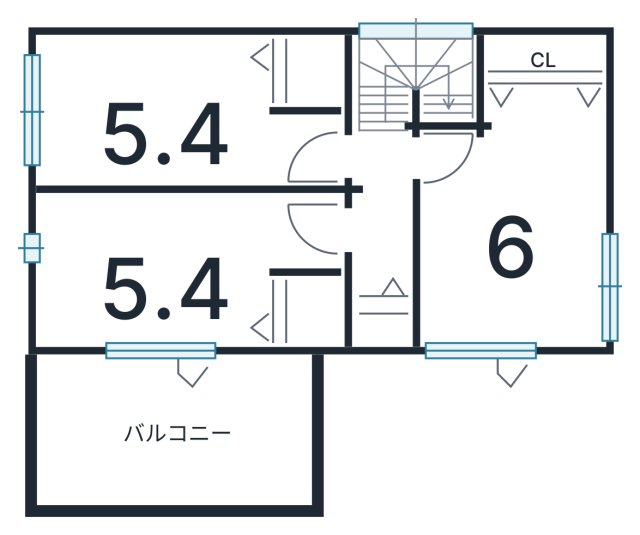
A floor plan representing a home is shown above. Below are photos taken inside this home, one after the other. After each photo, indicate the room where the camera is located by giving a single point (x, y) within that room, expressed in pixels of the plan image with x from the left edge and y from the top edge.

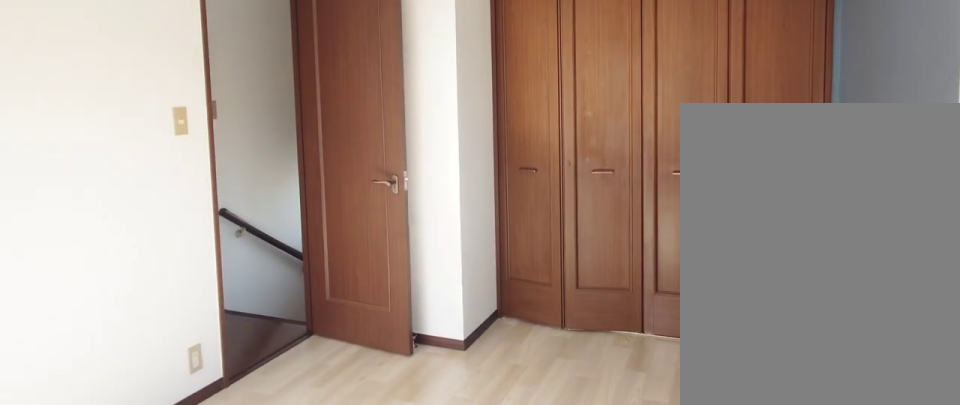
(504, 240)
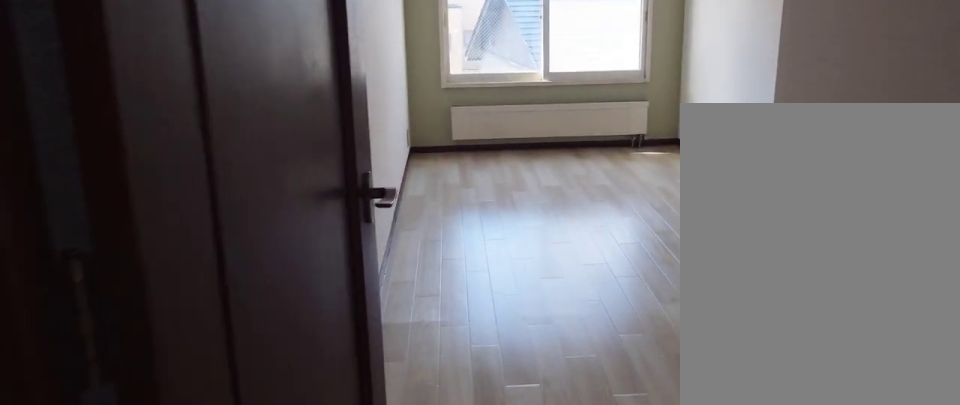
(154, 116)
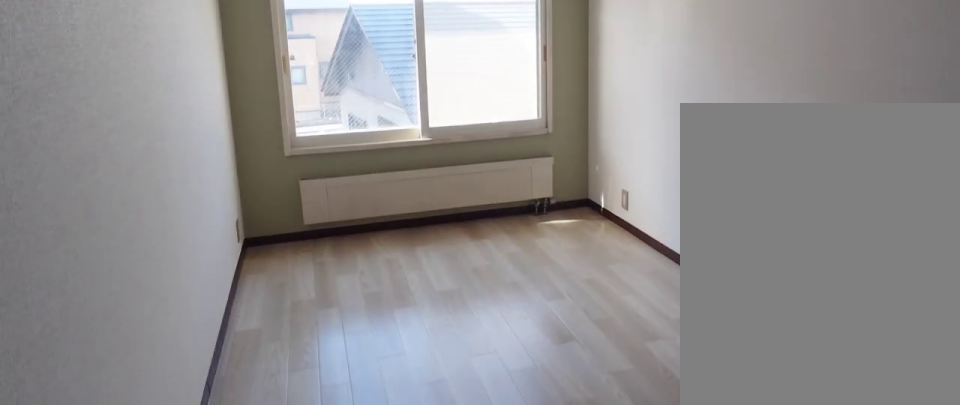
(154, 116)
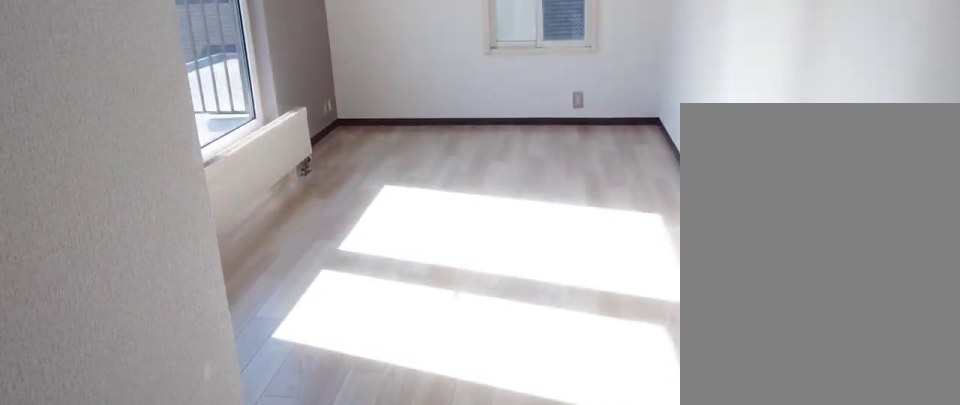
(151, 281)
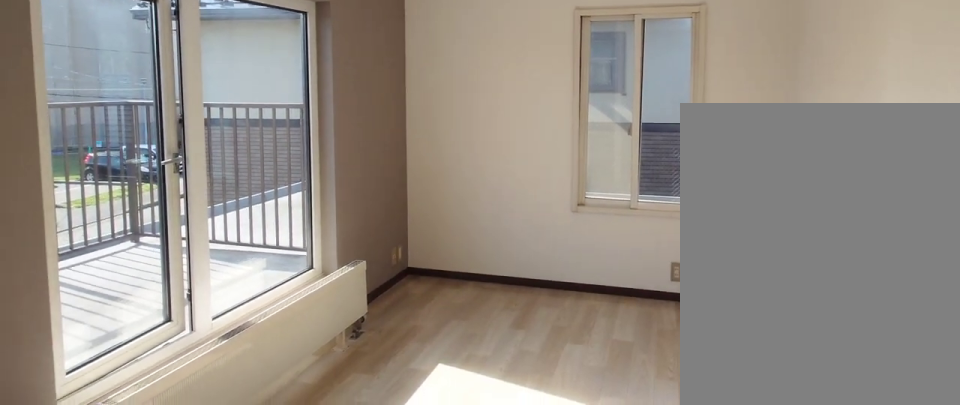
(151, 281)
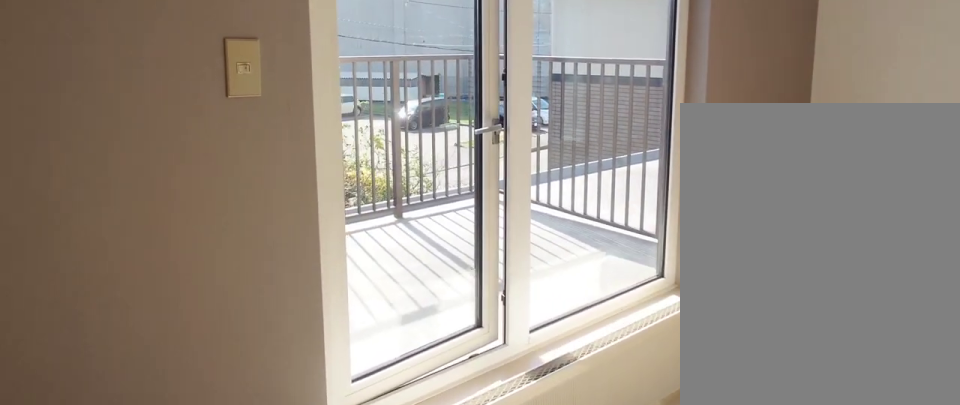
(151, 281)
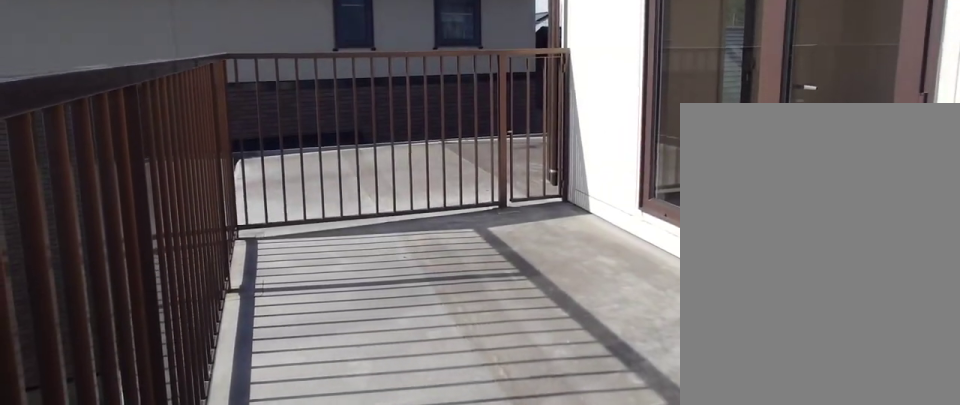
(166, 448)
